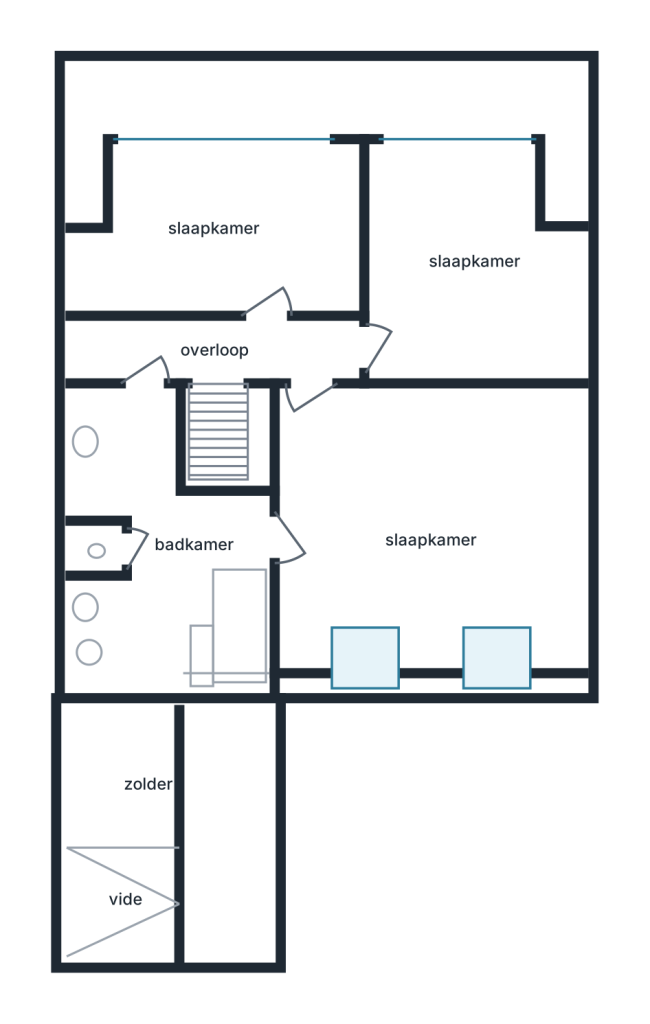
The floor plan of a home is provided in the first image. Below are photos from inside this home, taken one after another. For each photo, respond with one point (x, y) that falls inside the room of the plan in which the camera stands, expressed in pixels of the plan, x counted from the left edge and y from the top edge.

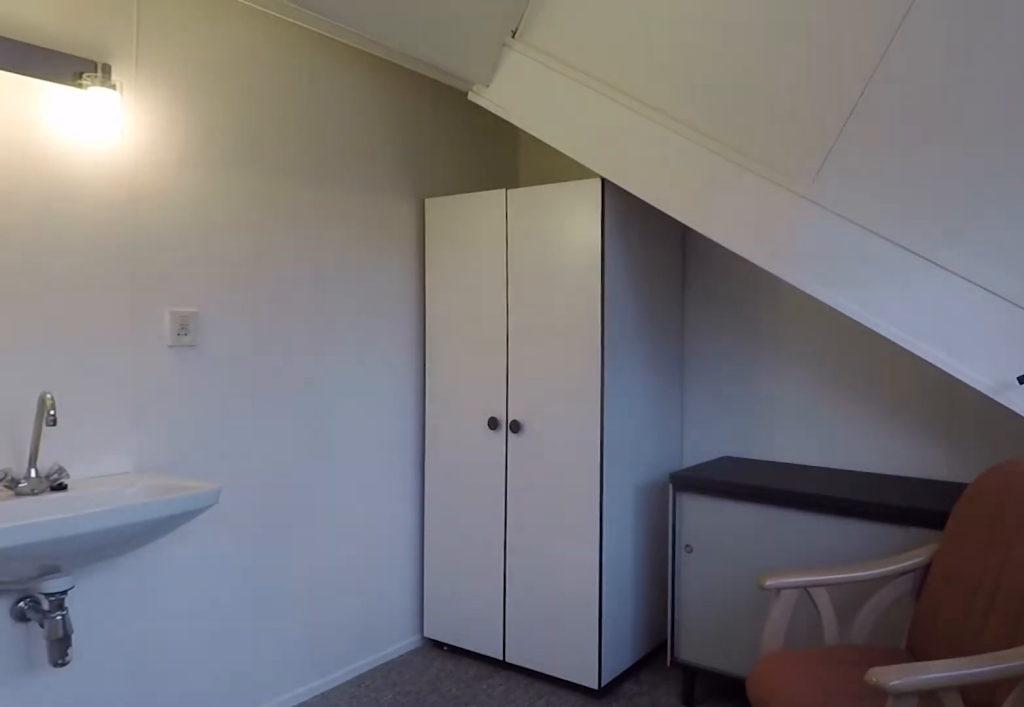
(194, 224)
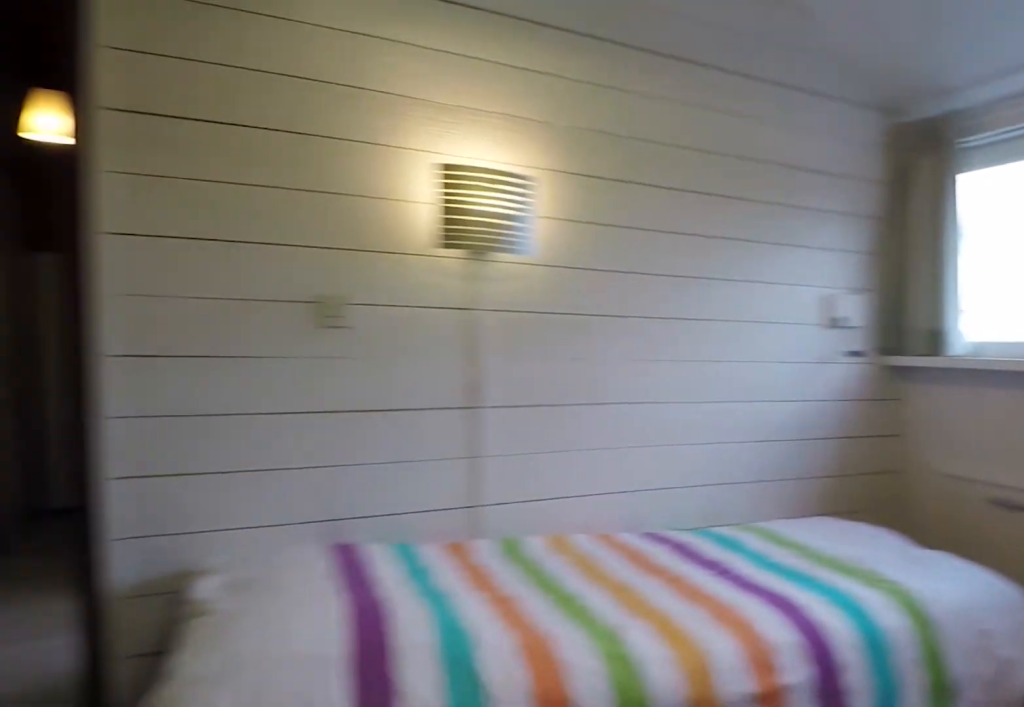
(452, 164)
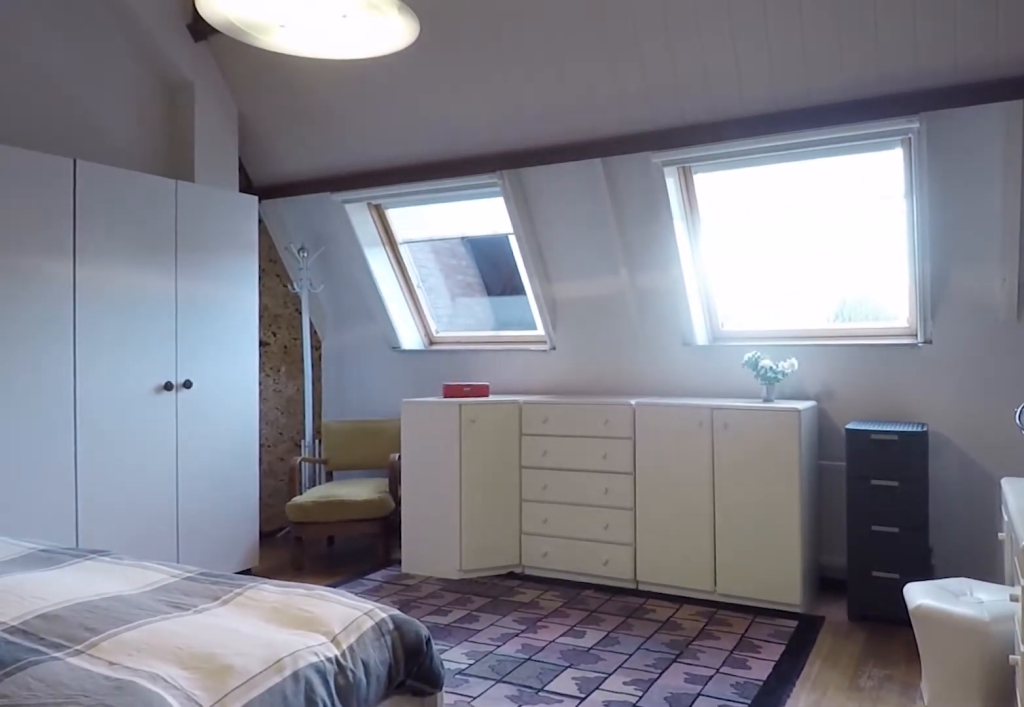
(428, 586)
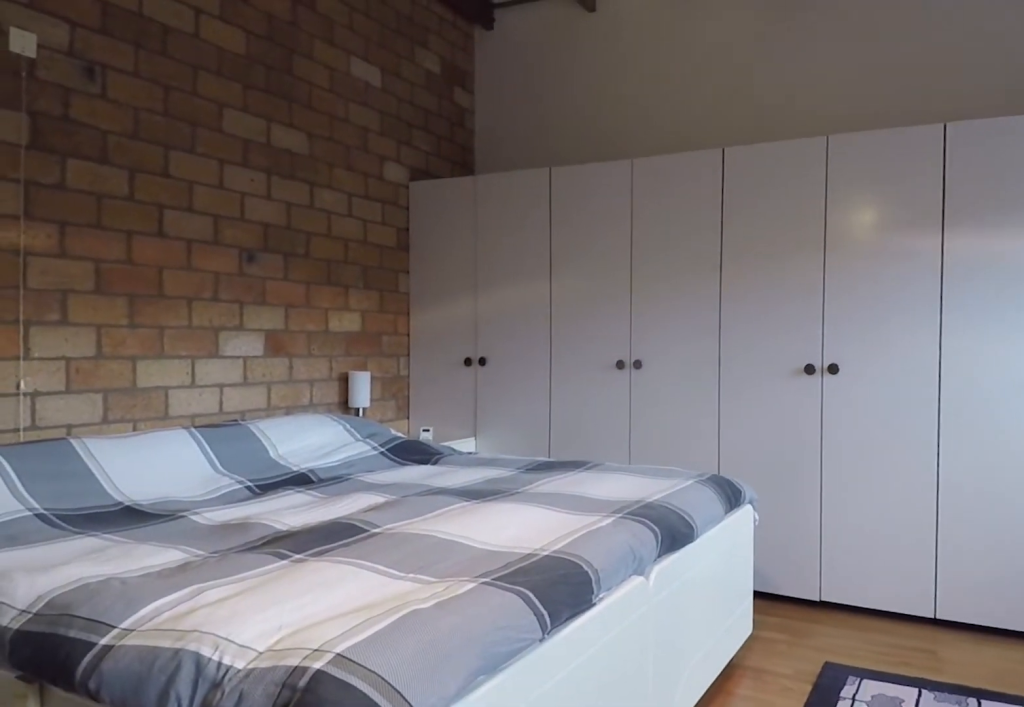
(428, 586)
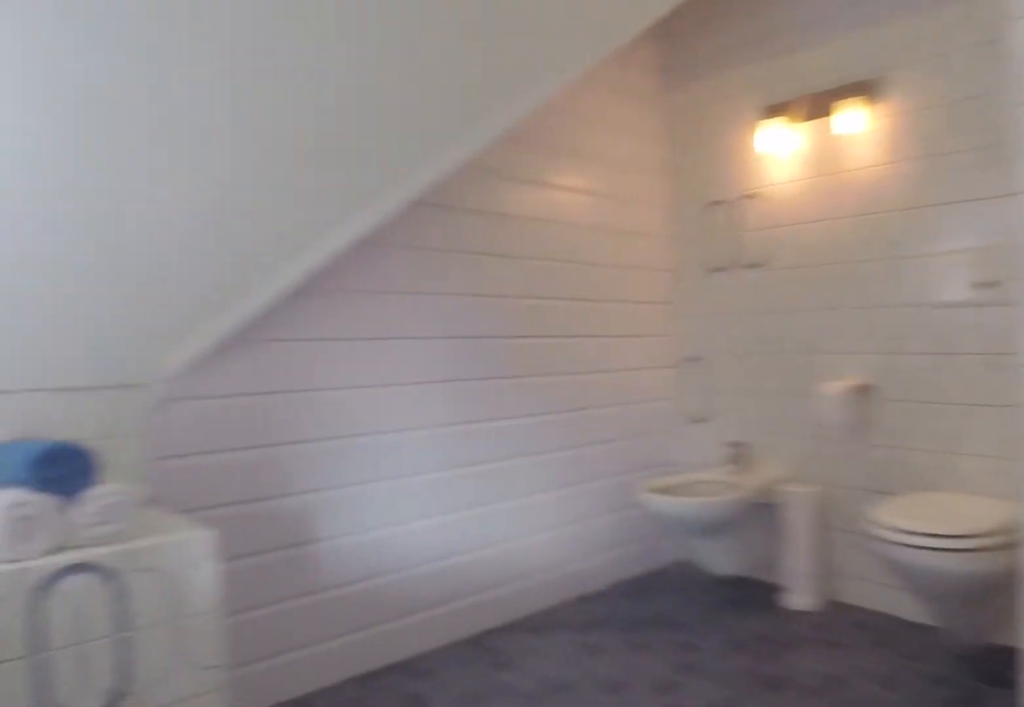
(158, 557)
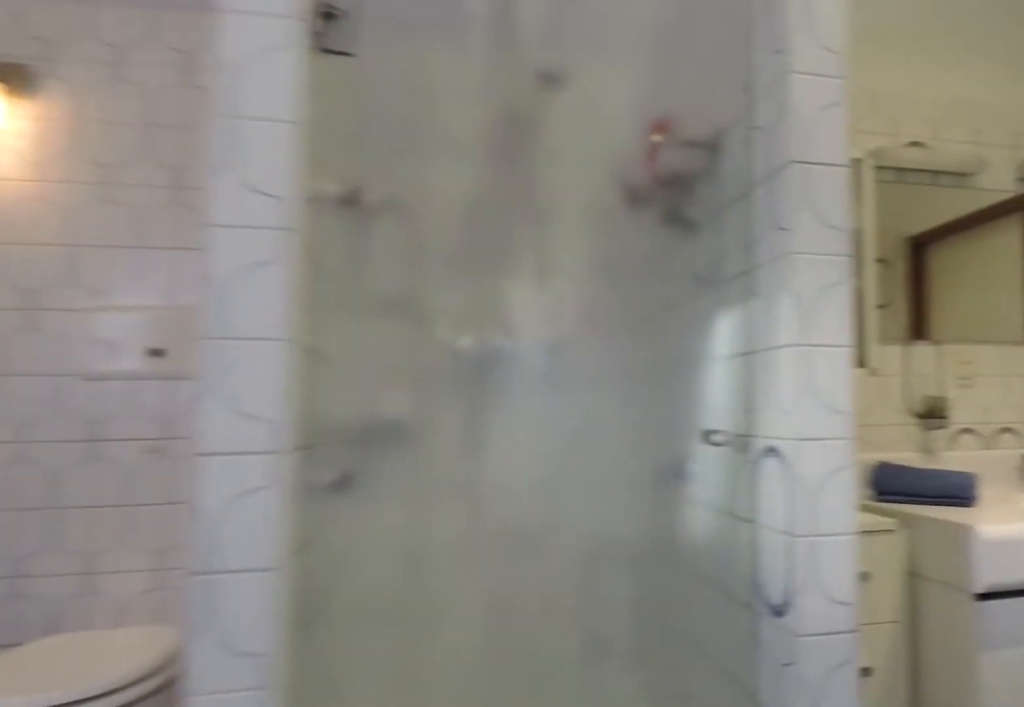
(158, 557)
